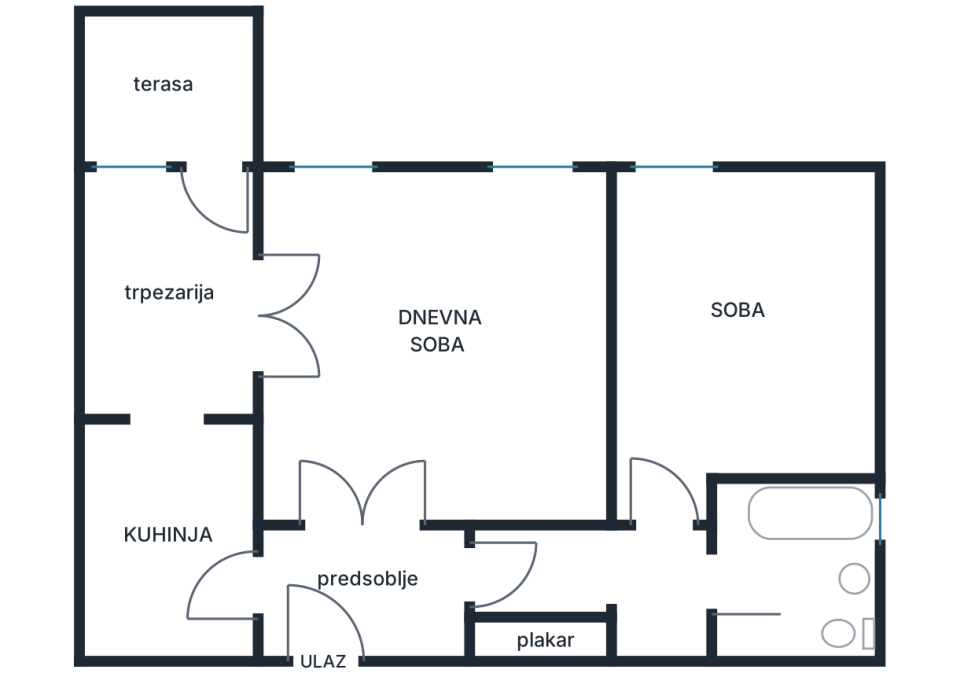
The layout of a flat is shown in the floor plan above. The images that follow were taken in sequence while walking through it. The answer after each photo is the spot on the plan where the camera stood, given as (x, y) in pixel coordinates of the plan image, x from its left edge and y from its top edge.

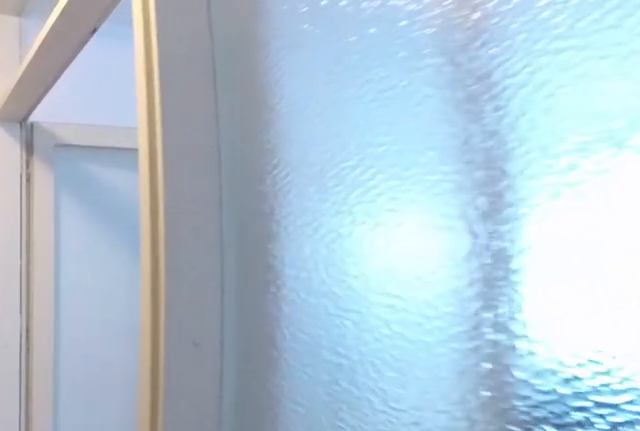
(472, 563)
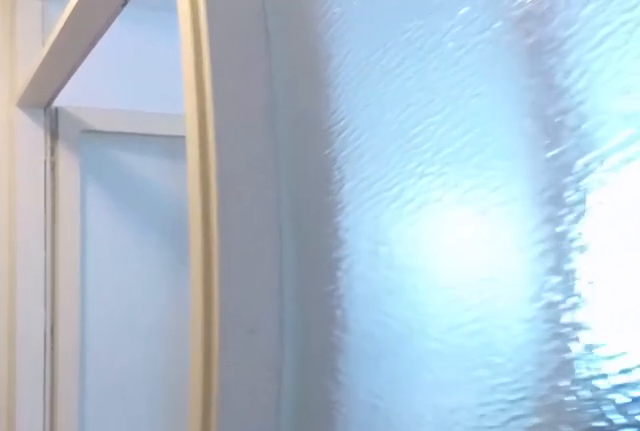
(458, 564)
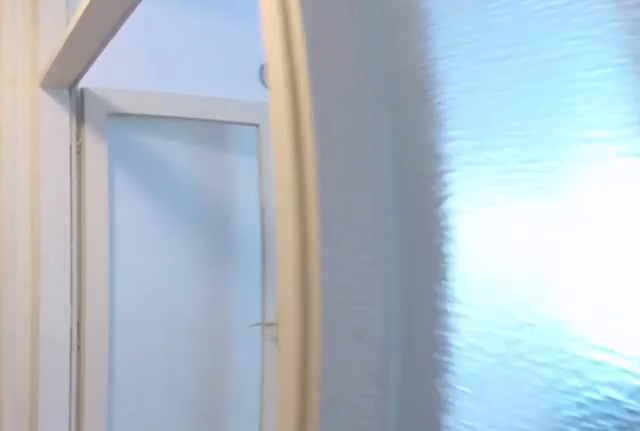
(446, 564)
